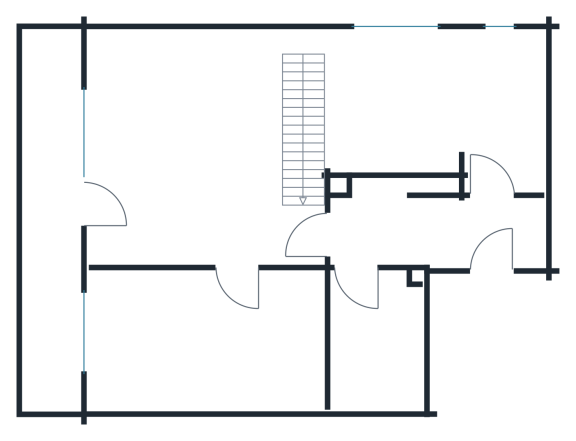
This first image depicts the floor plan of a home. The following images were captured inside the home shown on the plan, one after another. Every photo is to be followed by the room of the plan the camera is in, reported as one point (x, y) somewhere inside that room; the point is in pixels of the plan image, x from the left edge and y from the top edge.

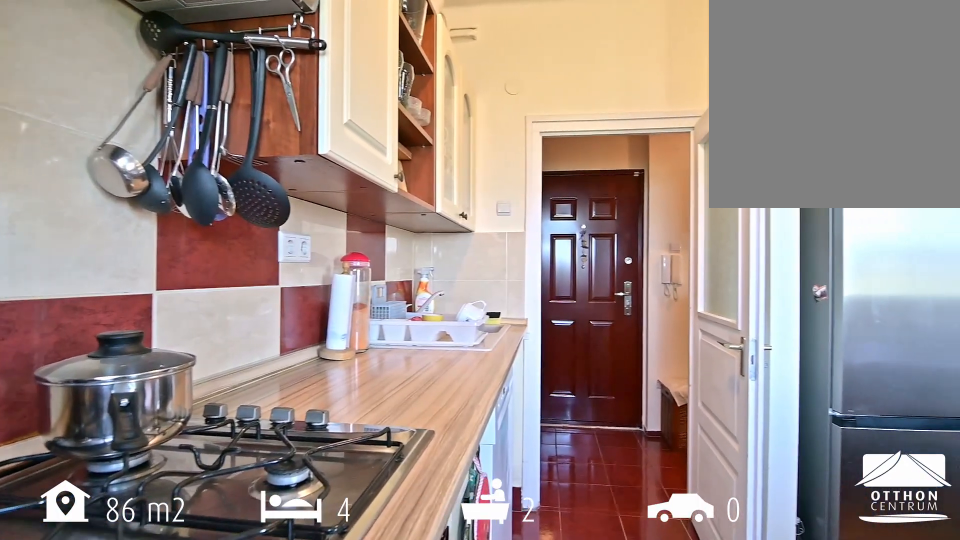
(440, 101)
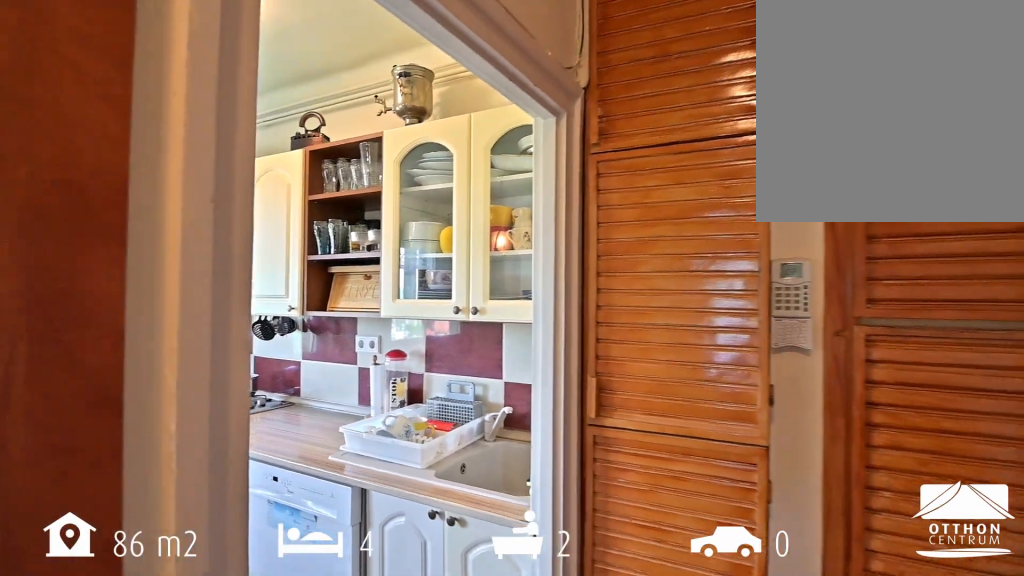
(433, 232)
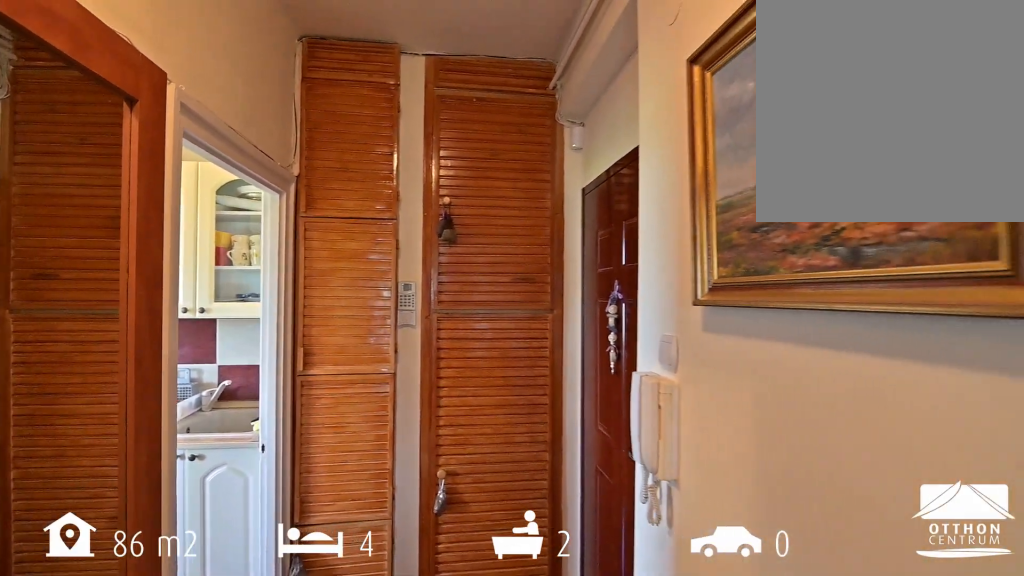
(432, 230)
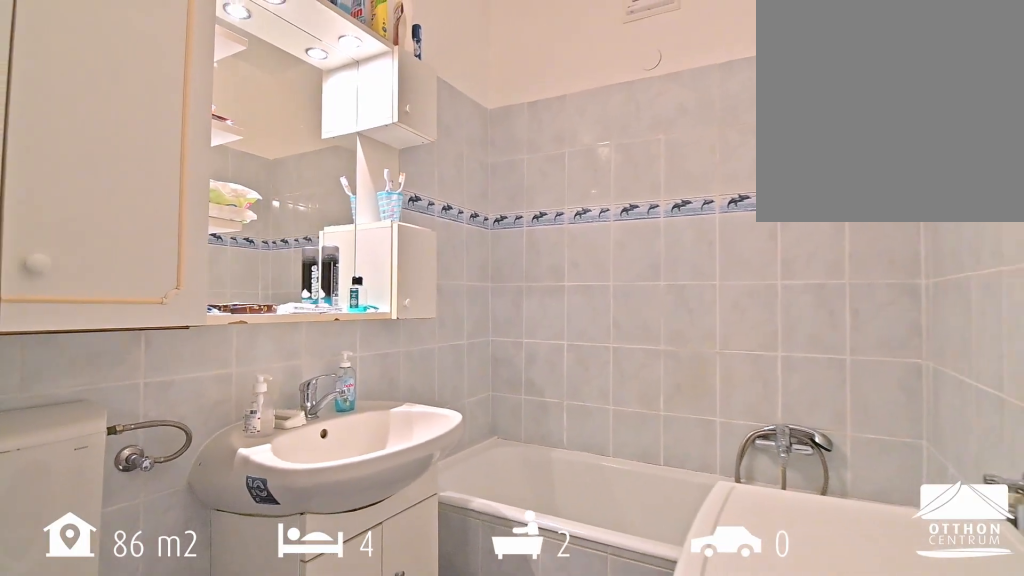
(374, 343)
